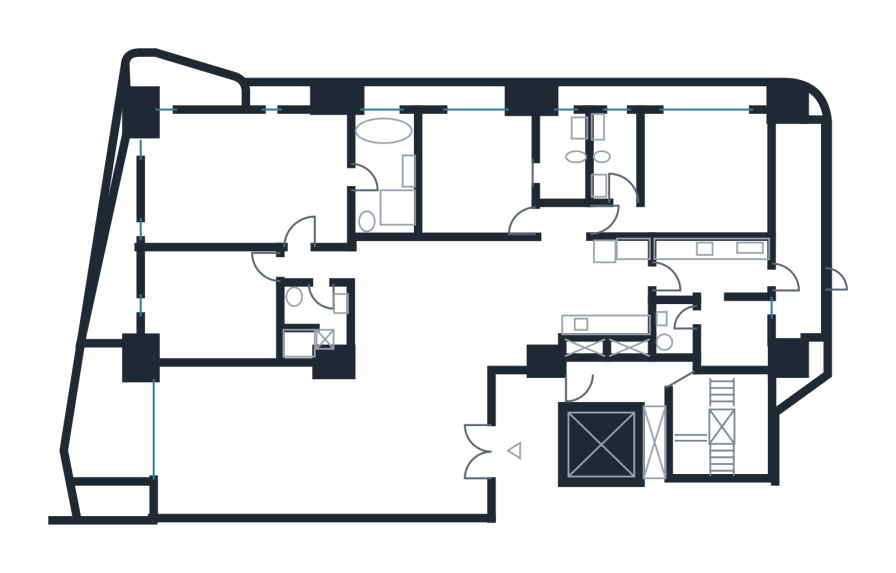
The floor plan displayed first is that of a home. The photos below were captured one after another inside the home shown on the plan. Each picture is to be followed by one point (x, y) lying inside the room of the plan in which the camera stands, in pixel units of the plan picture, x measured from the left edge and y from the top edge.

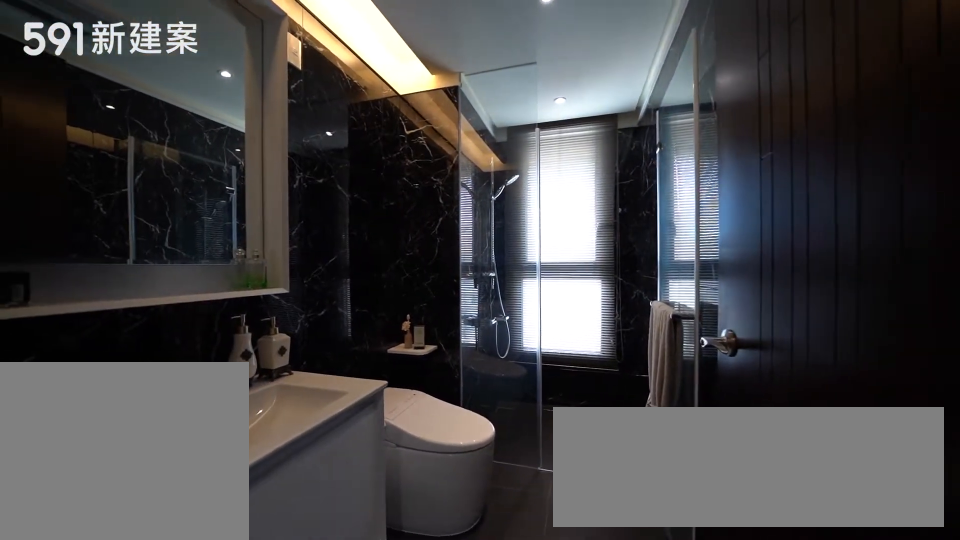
(618, 152)
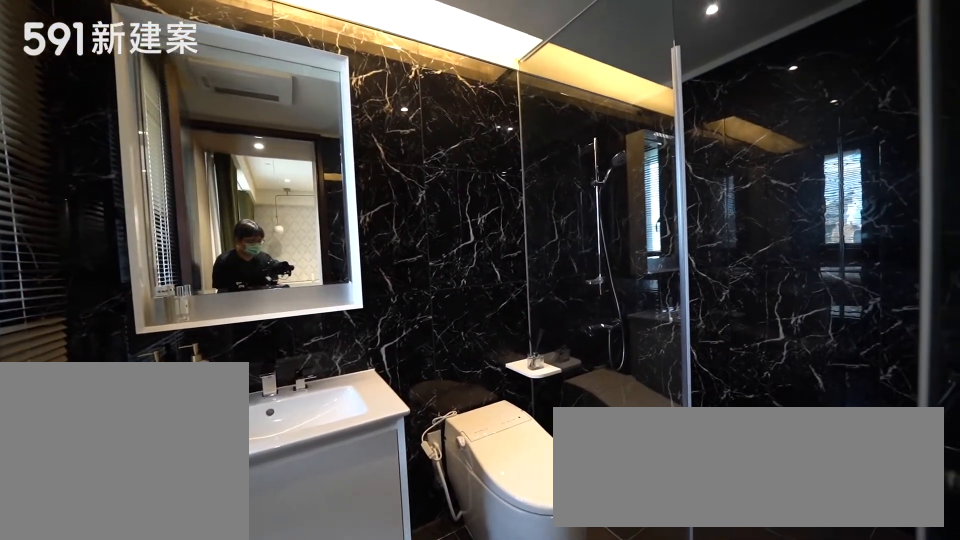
(564, 167)
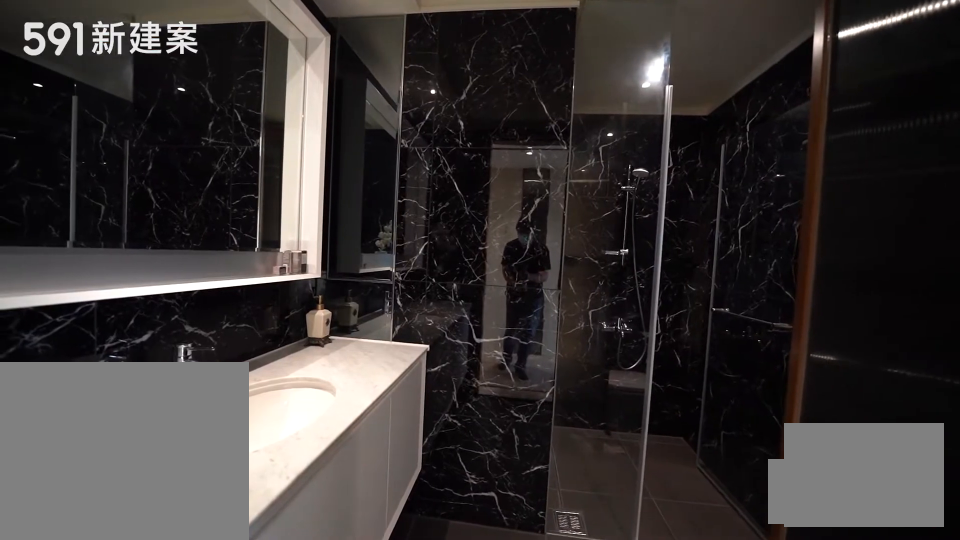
(314, 319)
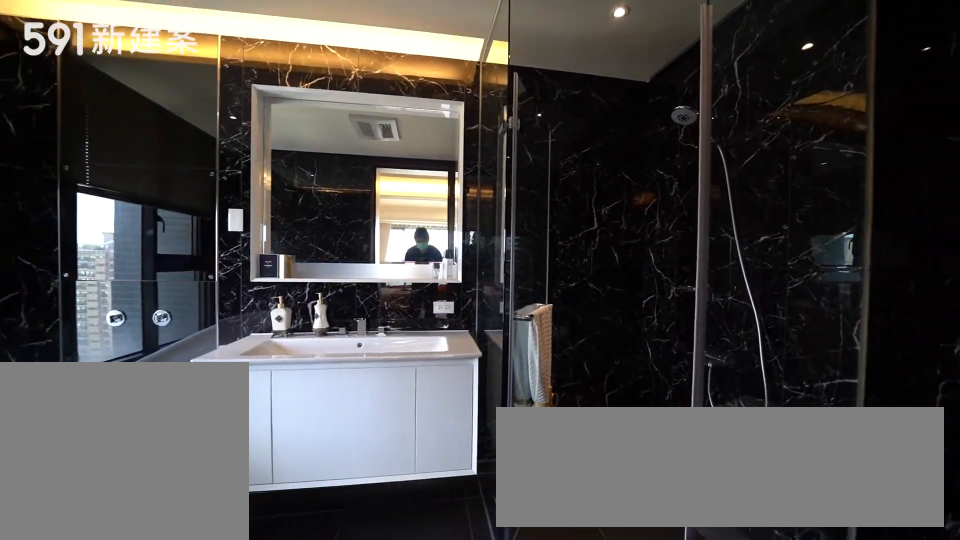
(380, 171)
